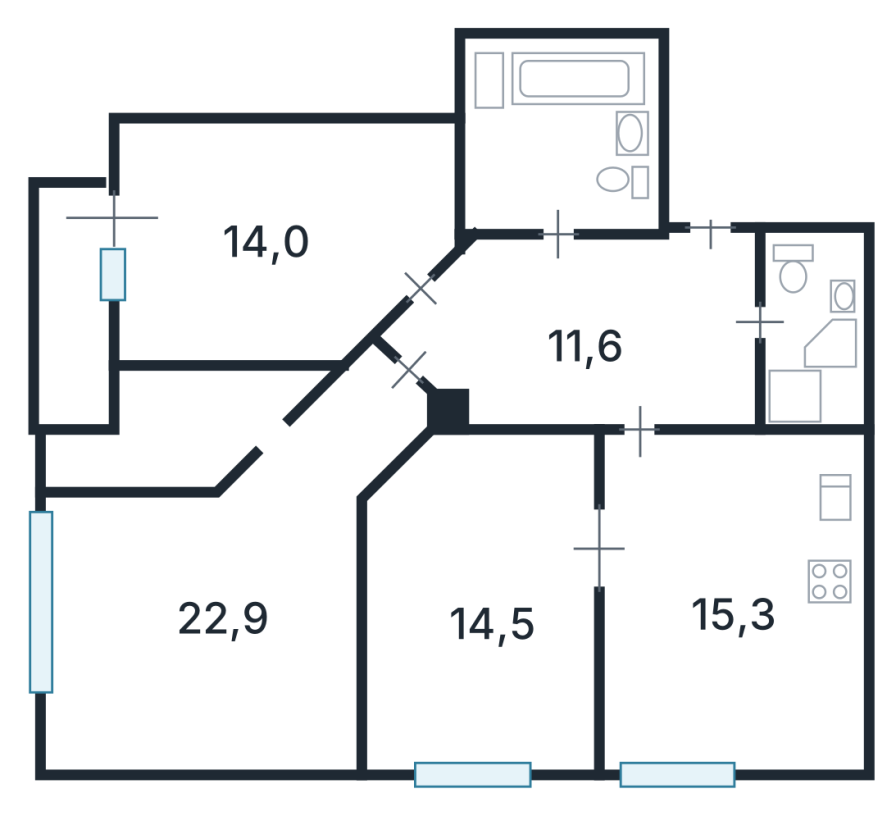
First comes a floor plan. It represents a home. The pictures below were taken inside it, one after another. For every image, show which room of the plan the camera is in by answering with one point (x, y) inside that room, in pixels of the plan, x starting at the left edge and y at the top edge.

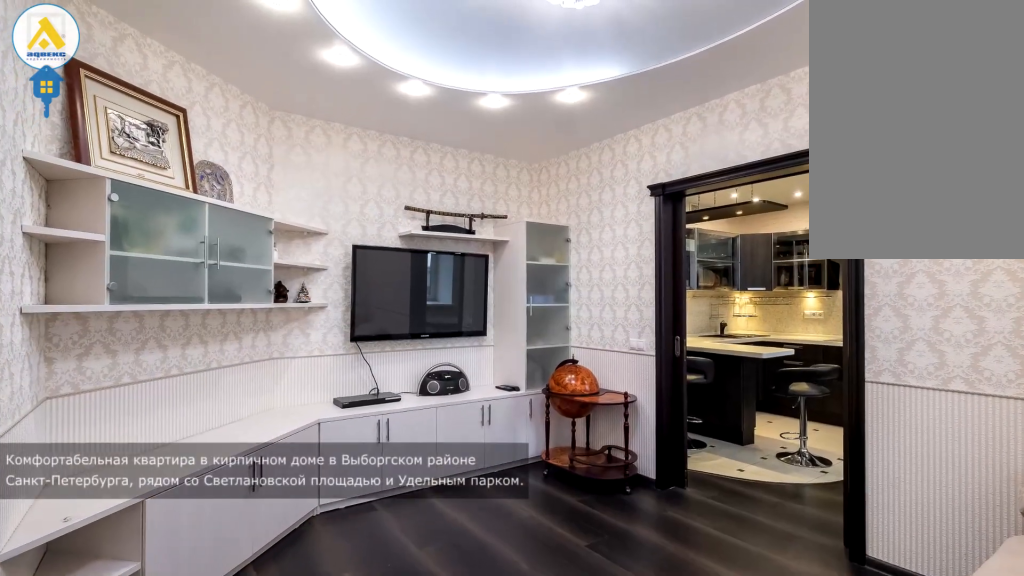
(487, 632)
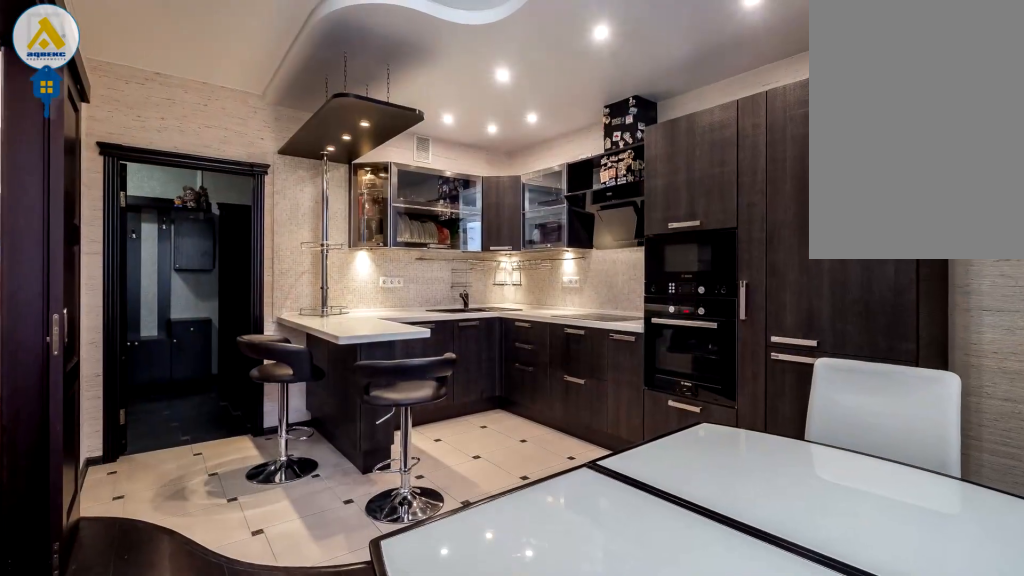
(739, 612)
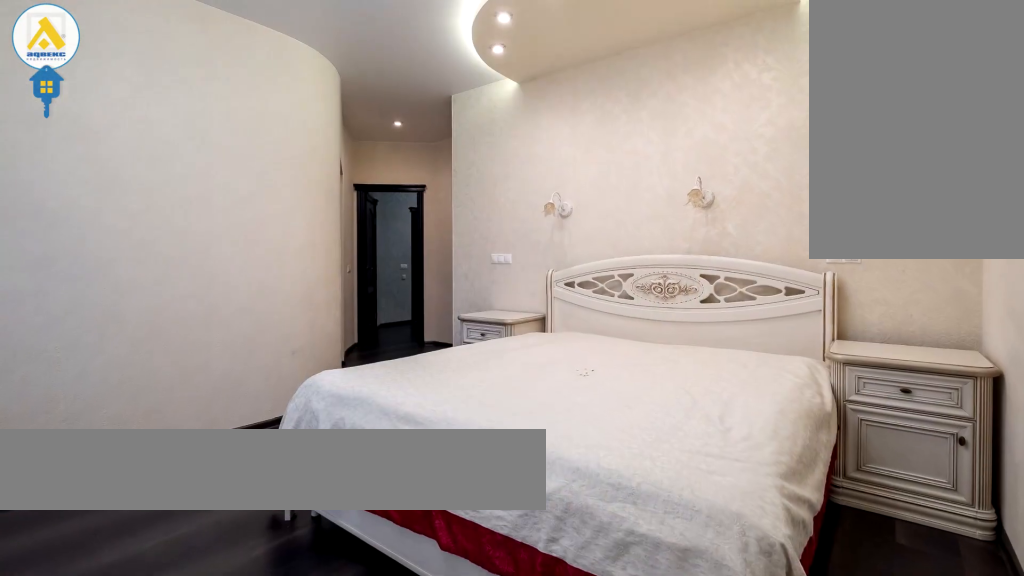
(210, 626)
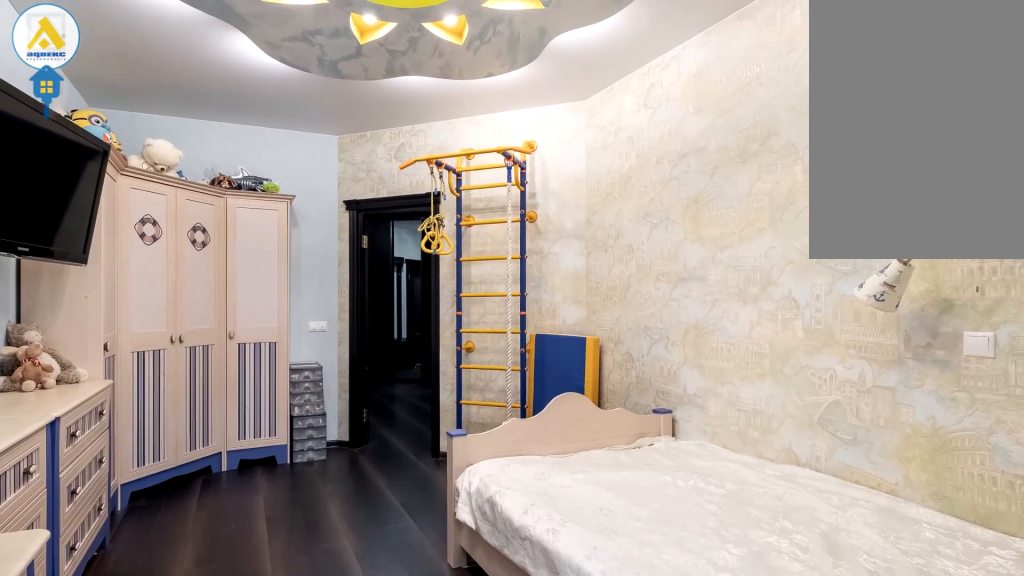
(272, 256)
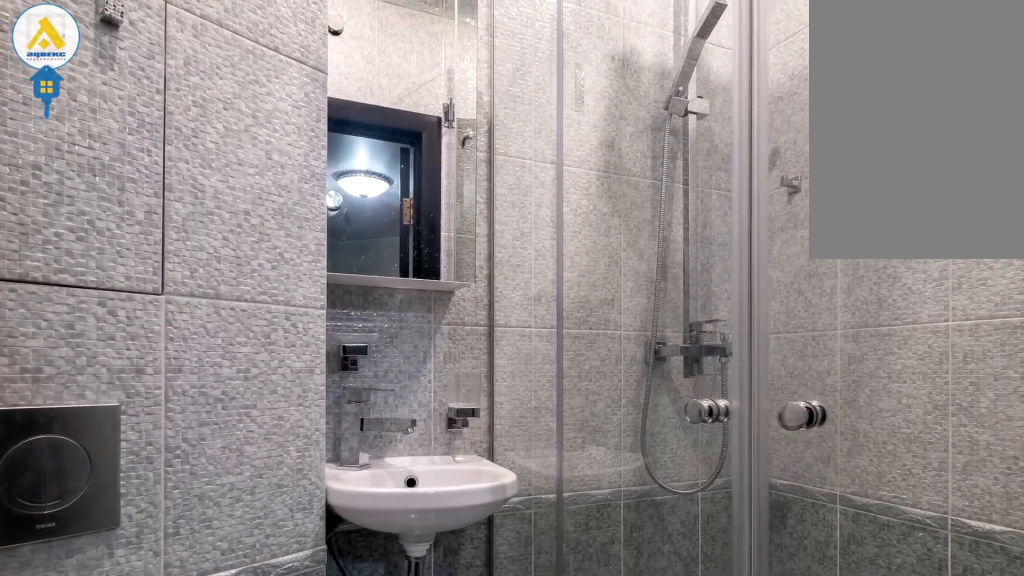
(796, 330)
